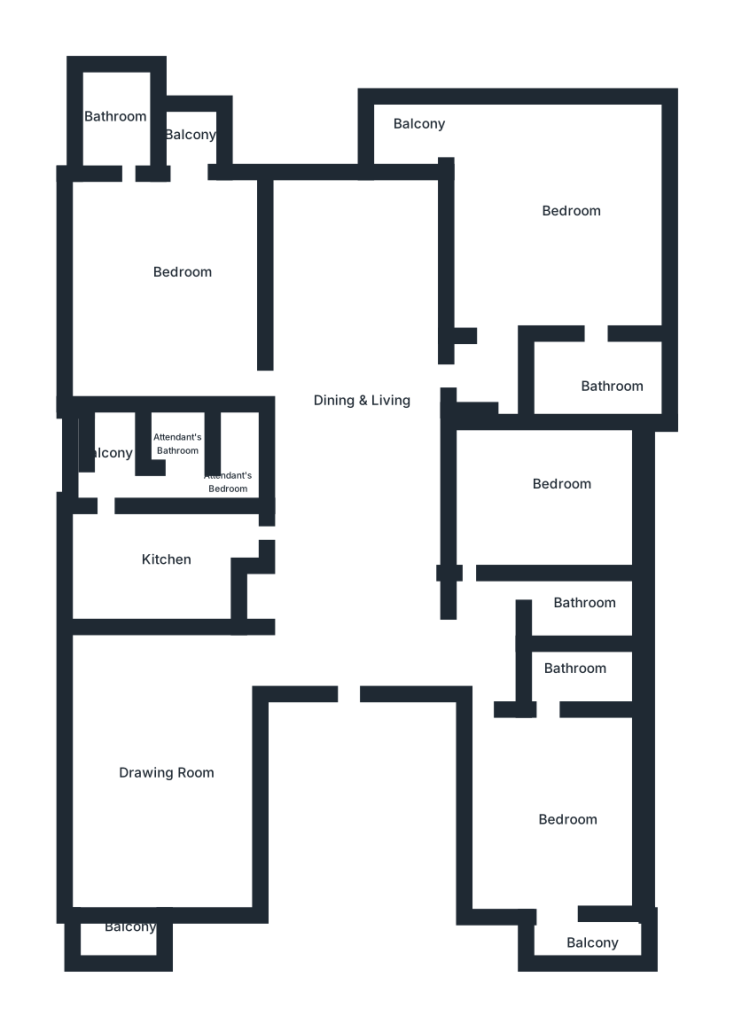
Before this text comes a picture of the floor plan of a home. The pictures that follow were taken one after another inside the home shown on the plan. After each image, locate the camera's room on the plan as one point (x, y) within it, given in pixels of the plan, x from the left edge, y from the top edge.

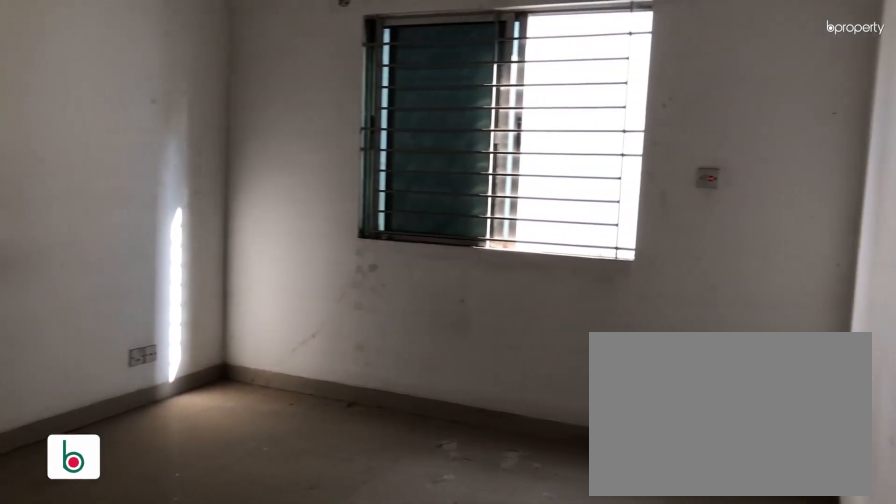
(544, 554)
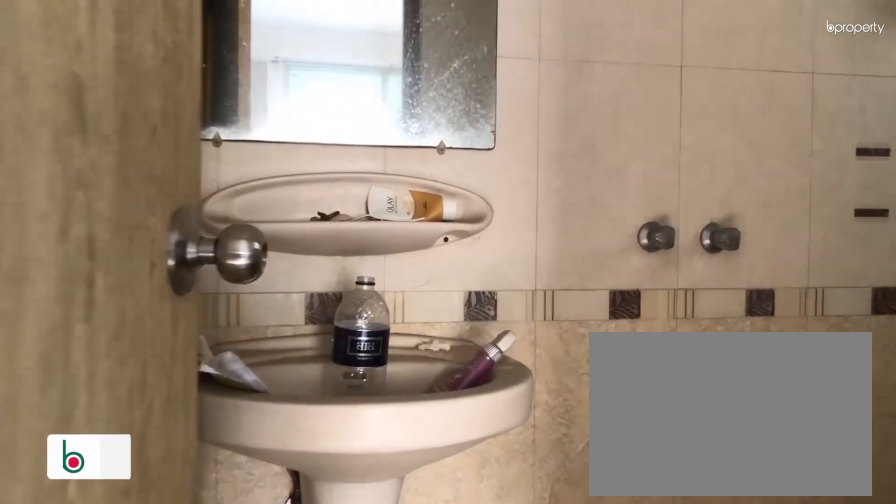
(557, 710)
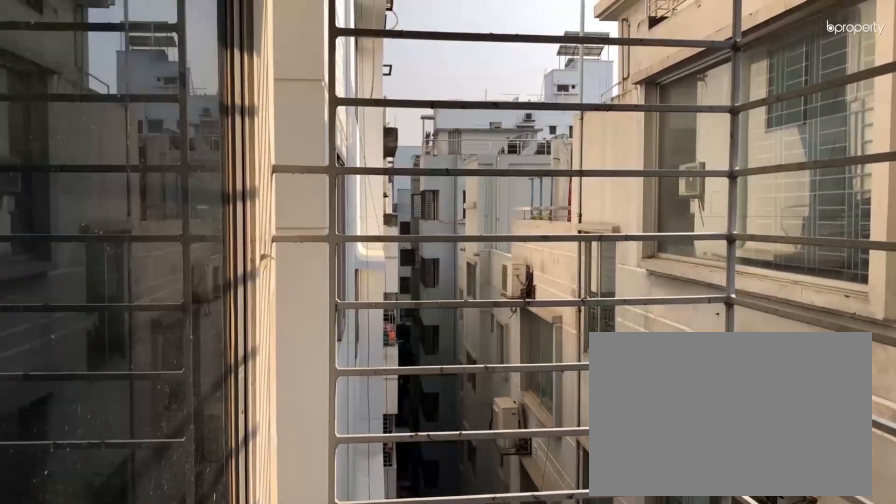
(592, 941)
